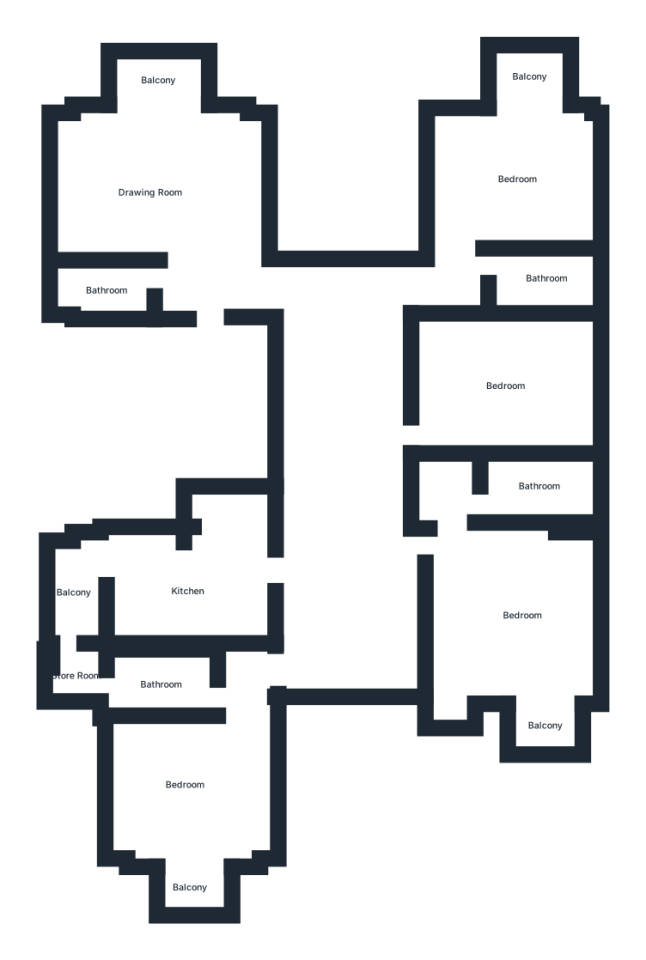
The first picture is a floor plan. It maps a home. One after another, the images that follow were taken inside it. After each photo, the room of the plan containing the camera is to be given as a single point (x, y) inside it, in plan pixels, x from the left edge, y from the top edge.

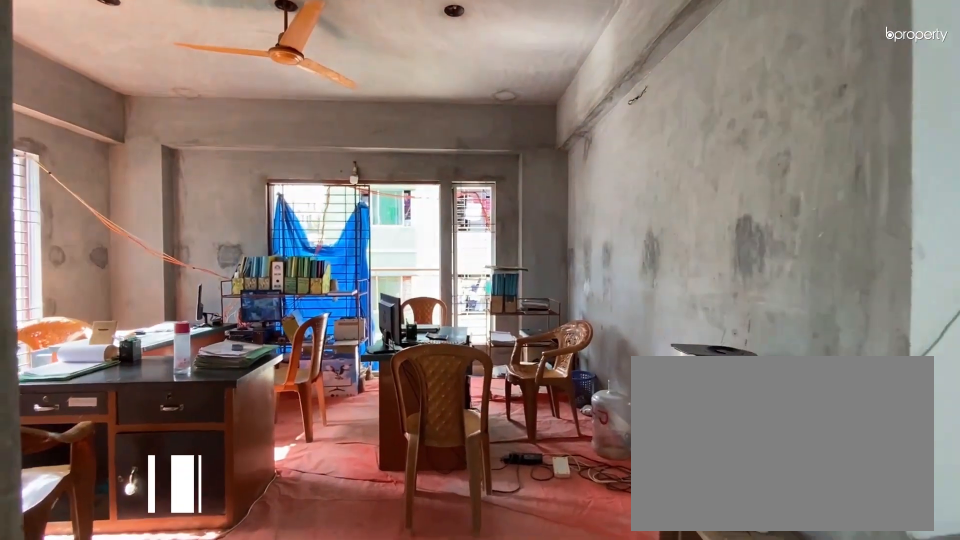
(209, 260)
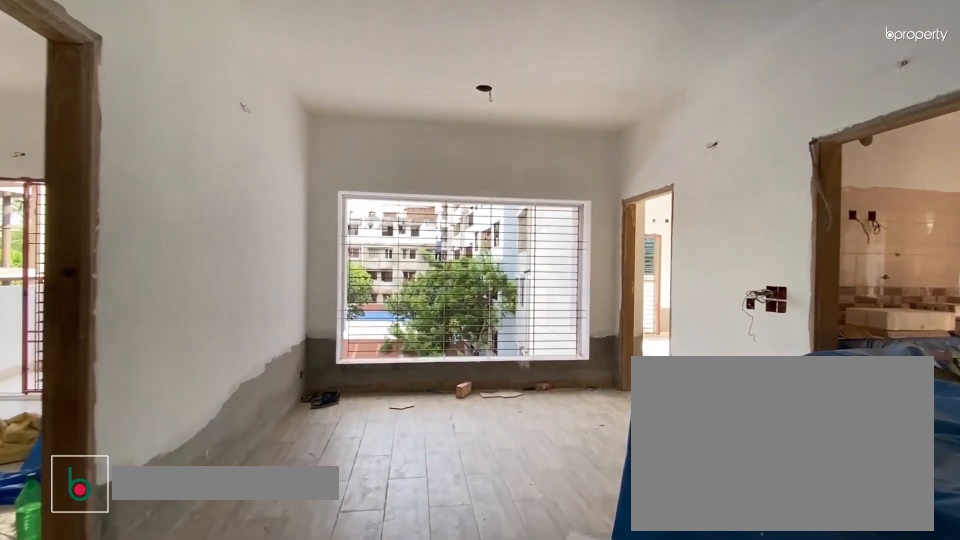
(348, 491)
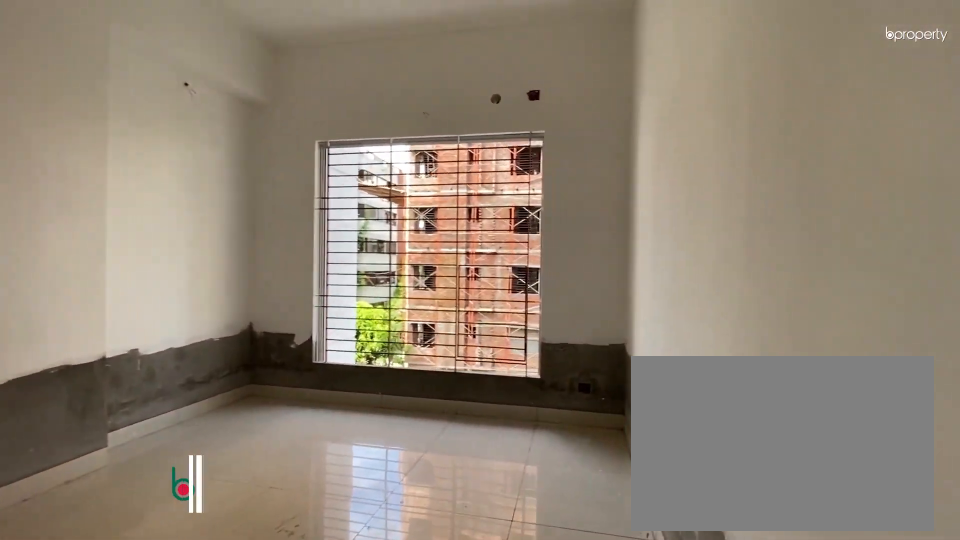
(447, 436)
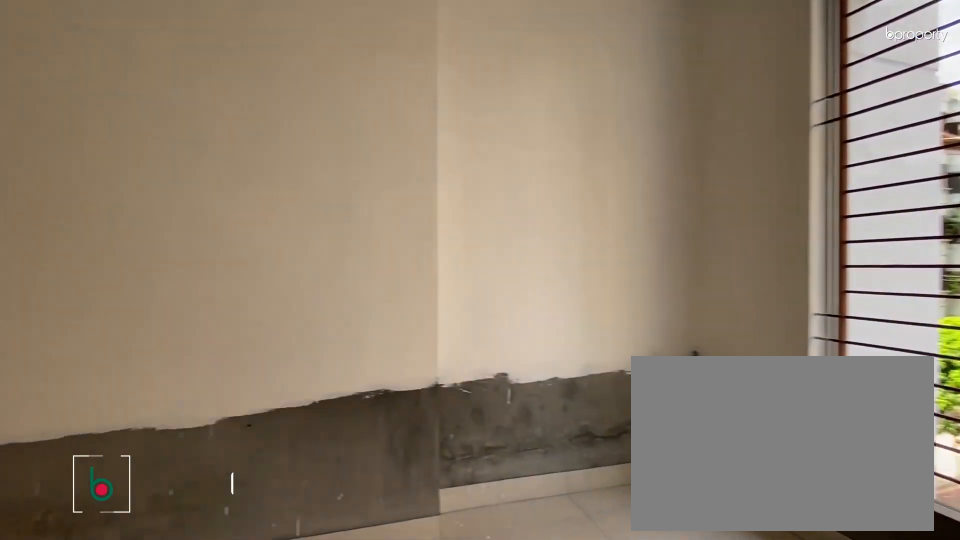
(507, 385)
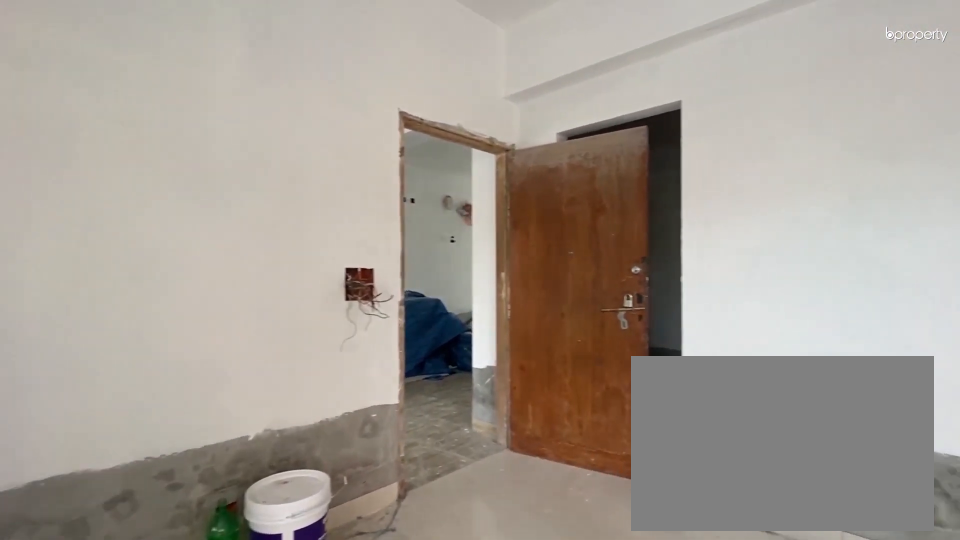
(520, 621)
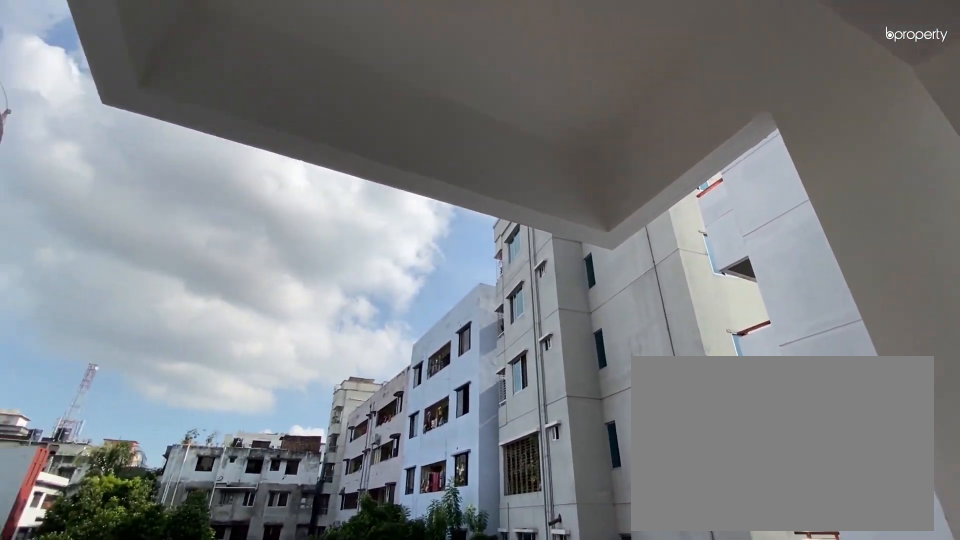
(544, 725)
